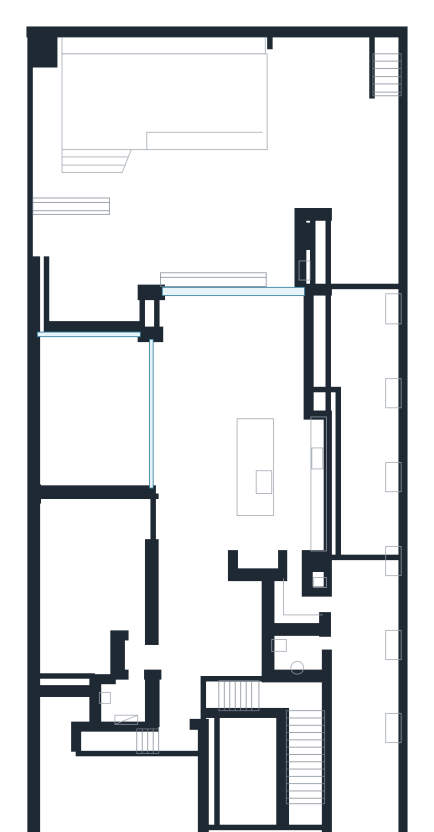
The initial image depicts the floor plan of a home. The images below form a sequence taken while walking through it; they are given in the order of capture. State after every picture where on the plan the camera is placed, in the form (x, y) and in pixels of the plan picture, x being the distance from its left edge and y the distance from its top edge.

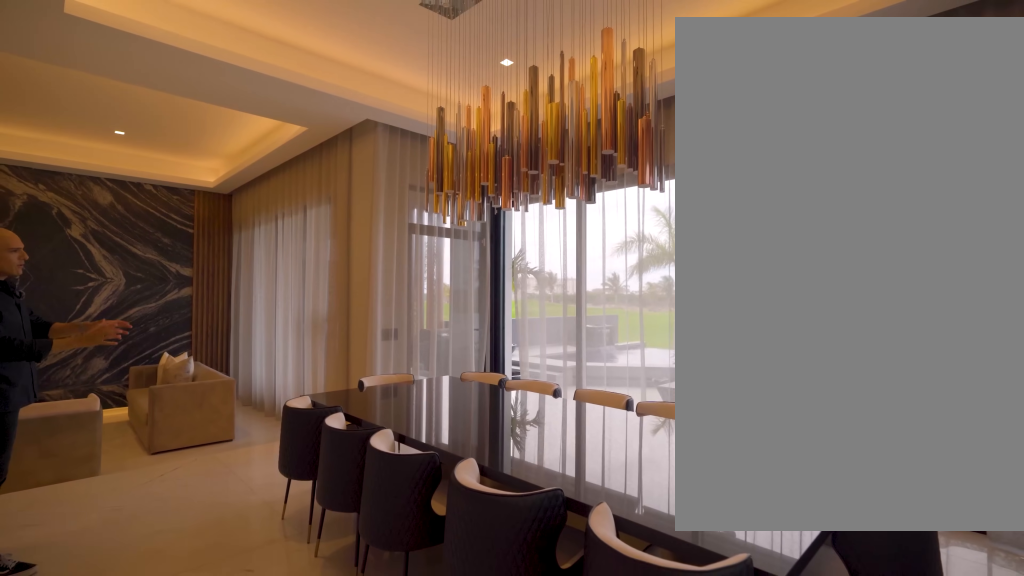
(245, 396)
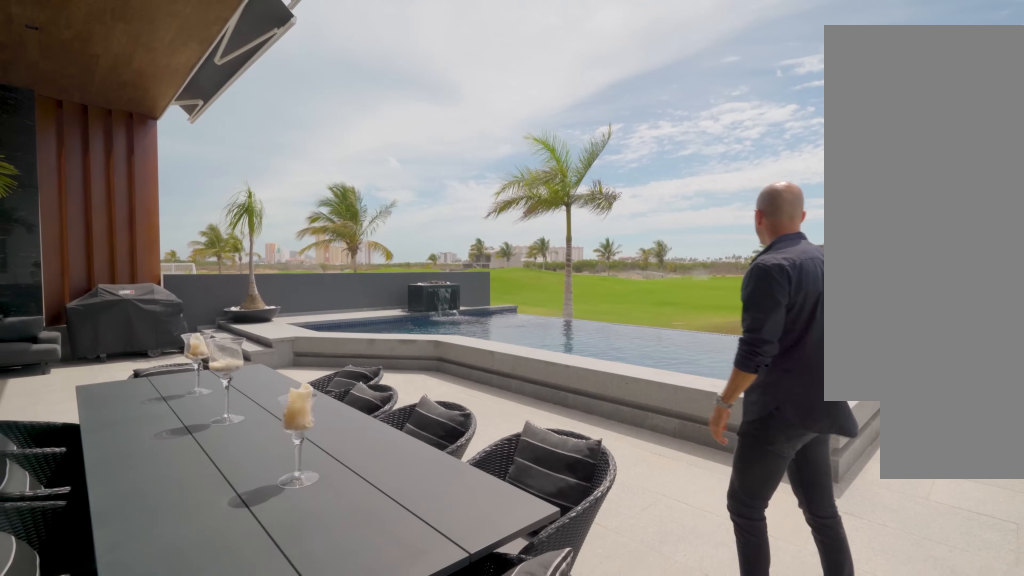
(272, 257)
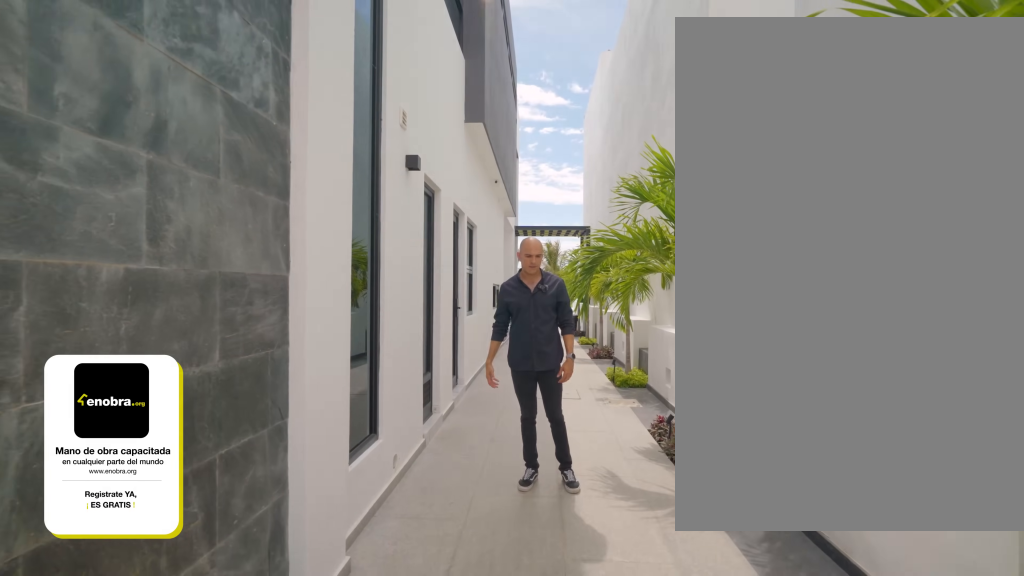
(375, 795)
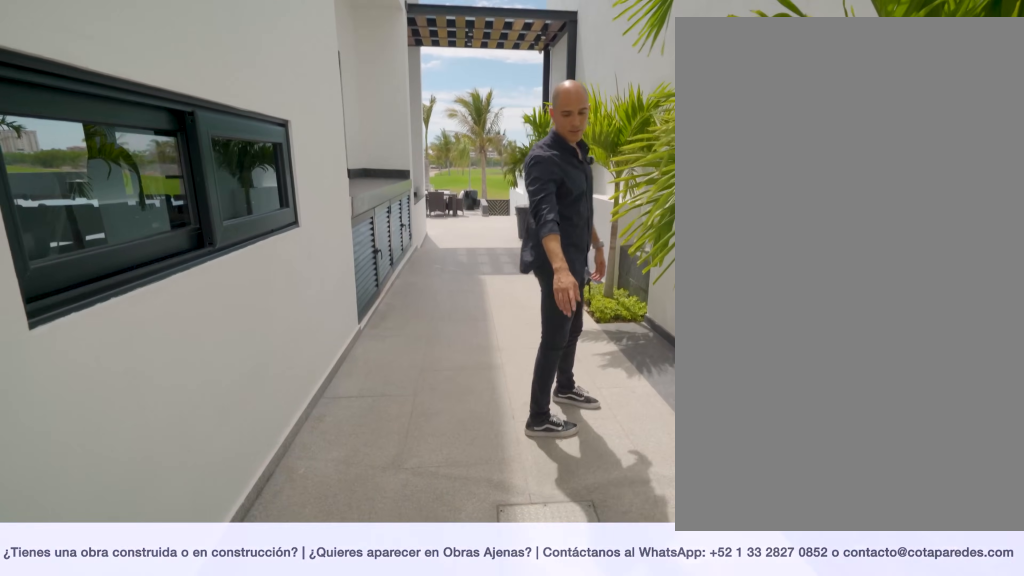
(367, 603)
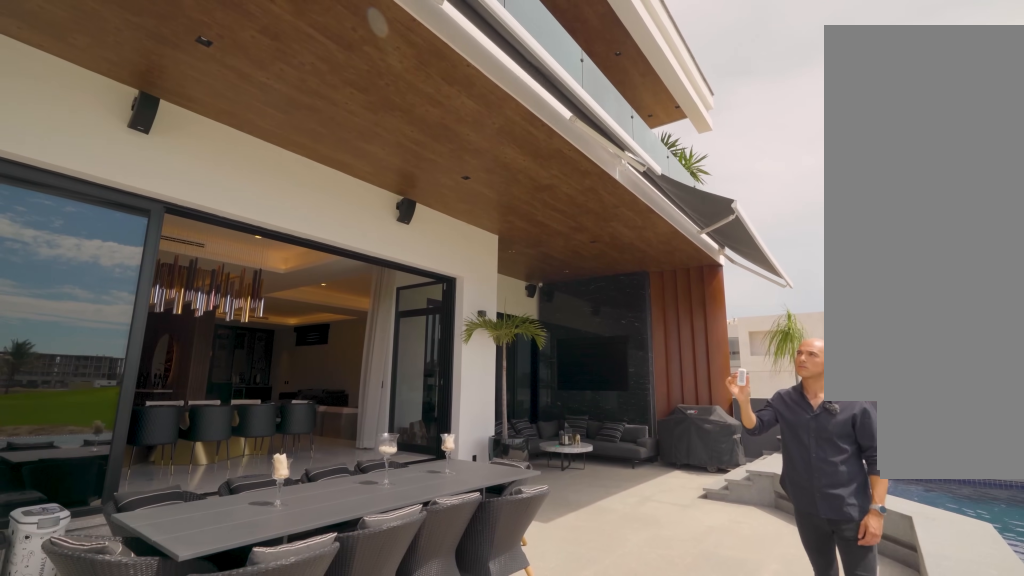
(283, 214)
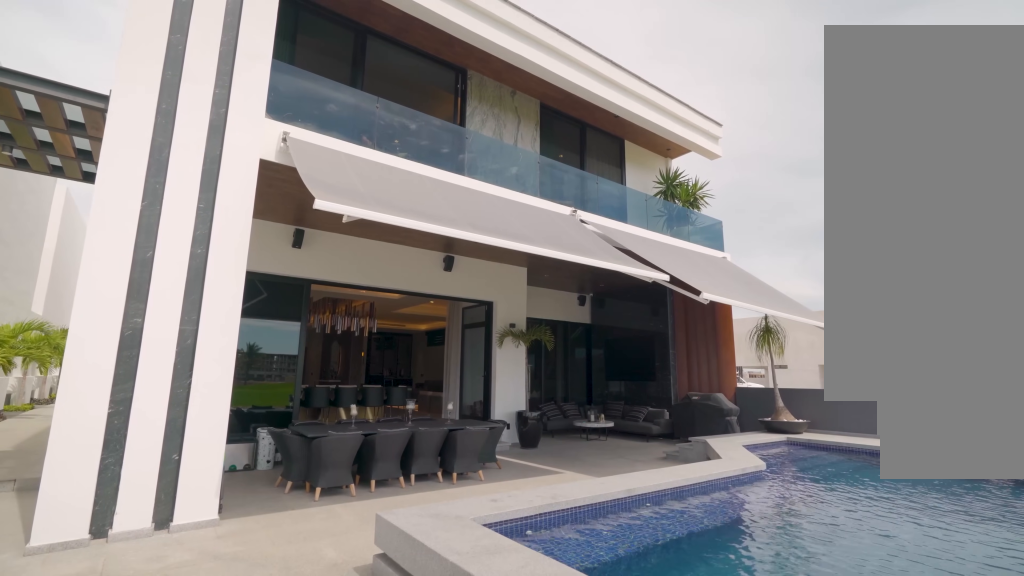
(302, 142)
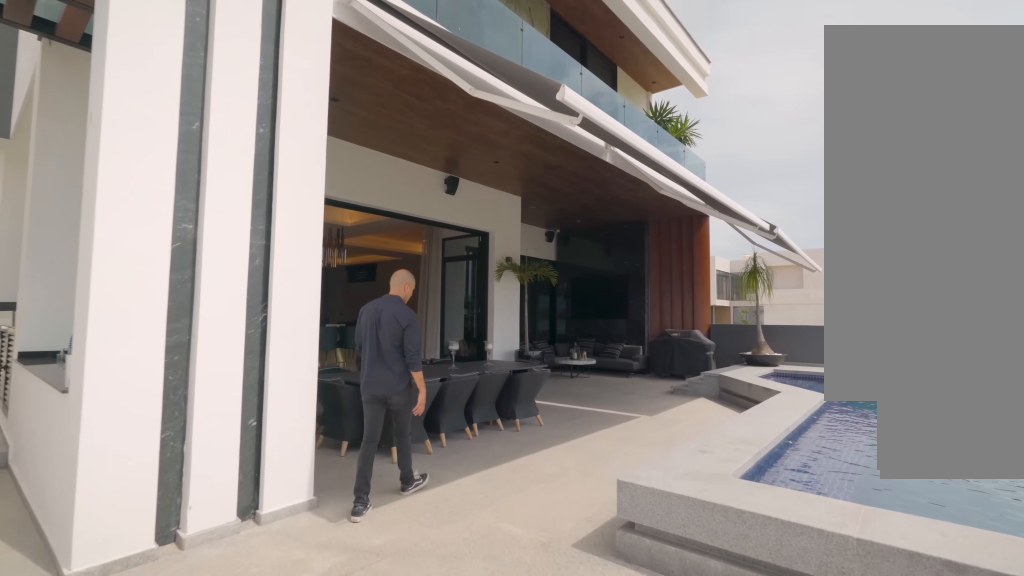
(302, 141)
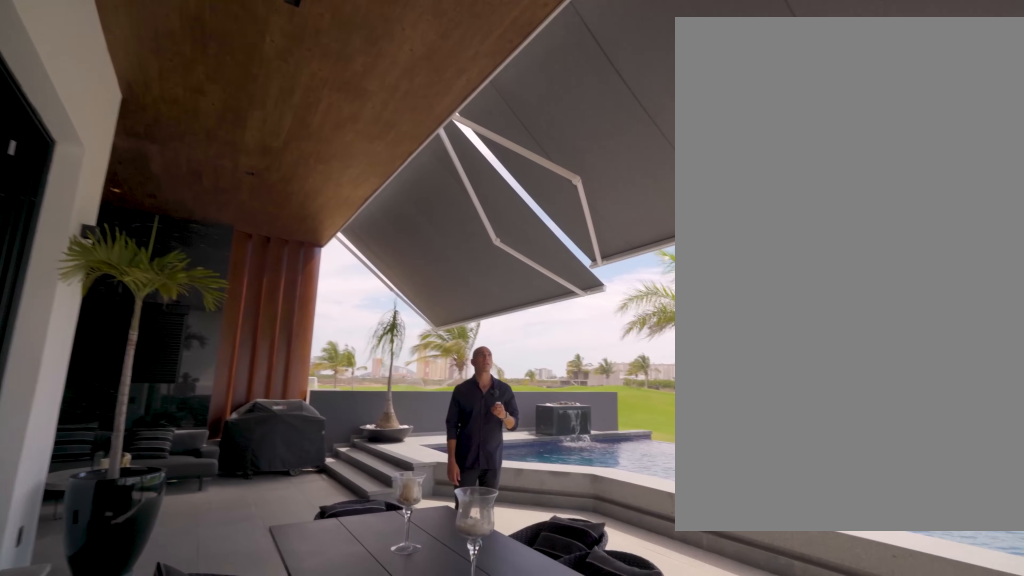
(290, 212)
